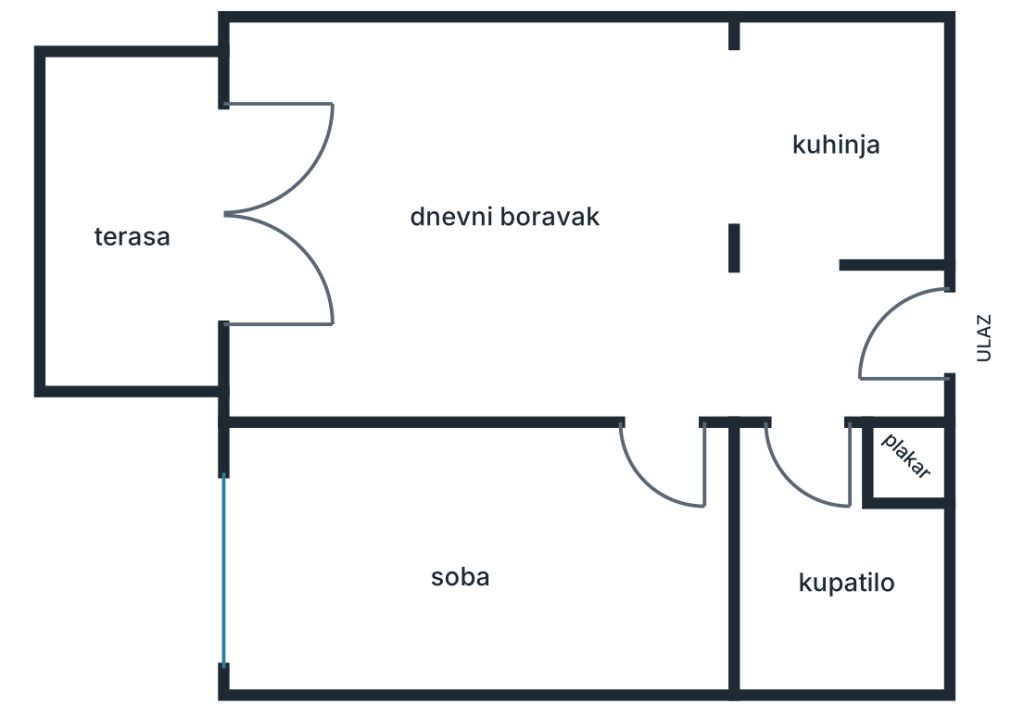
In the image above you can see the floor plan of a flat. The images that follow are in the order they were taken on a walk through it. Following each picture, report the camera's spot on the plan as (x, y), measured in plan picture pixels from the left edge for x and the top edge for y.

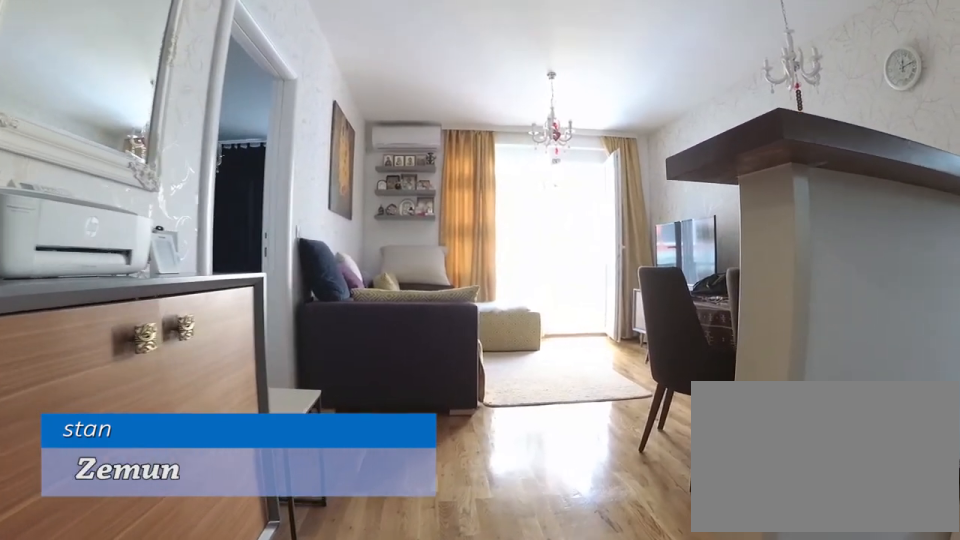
(845, 344)
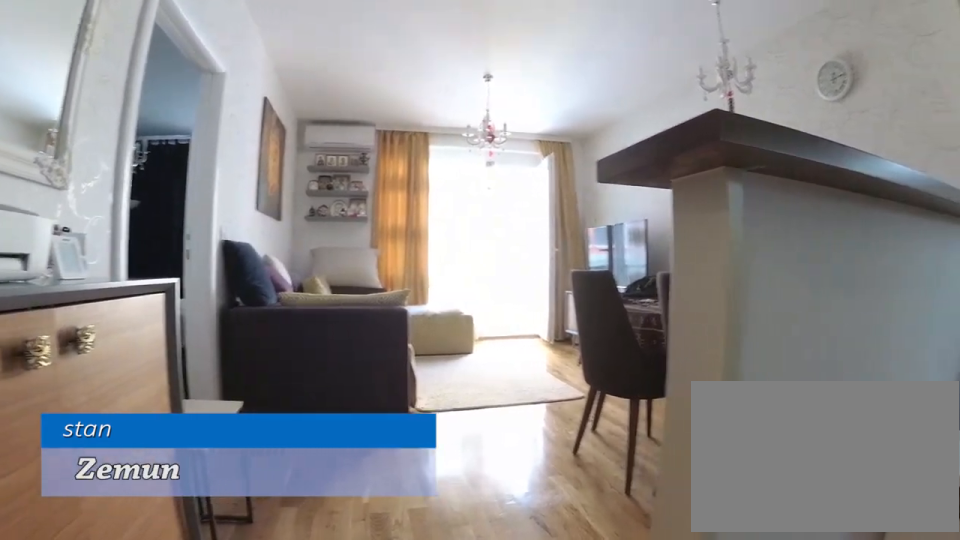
(837, 342)
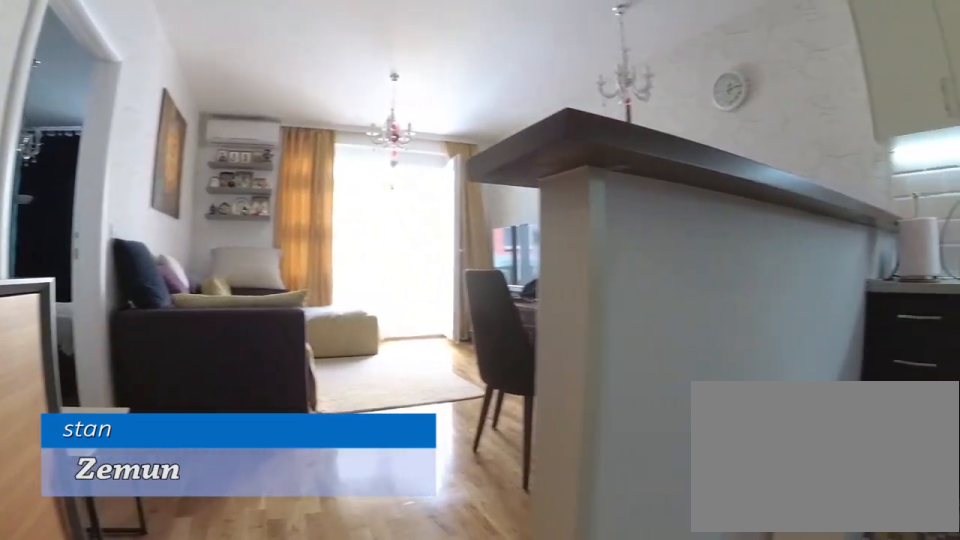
(829, 342)
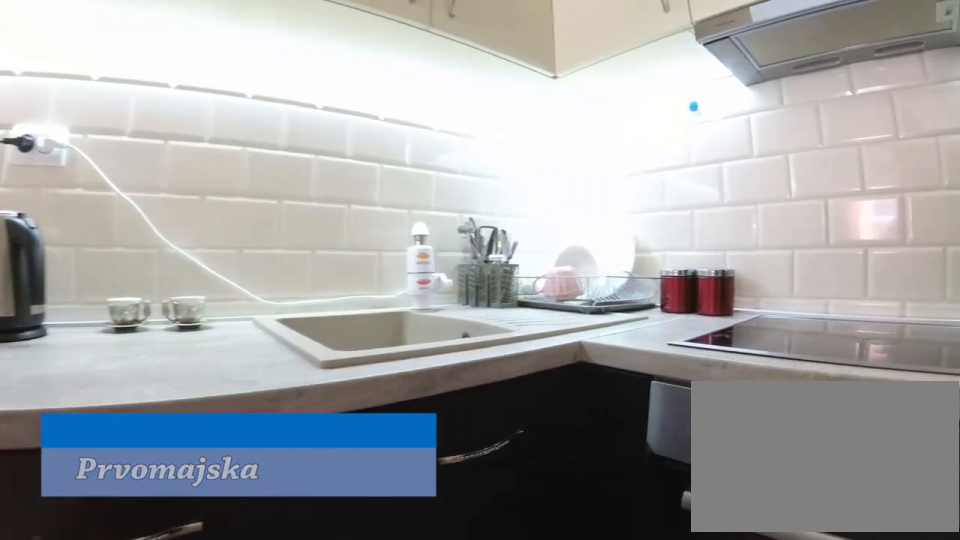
(811, 146)
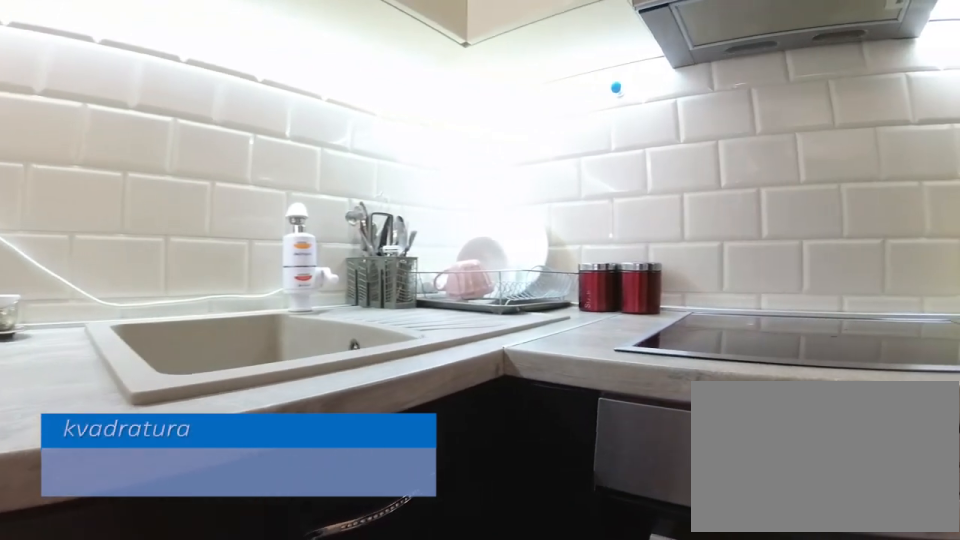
(801, 132)
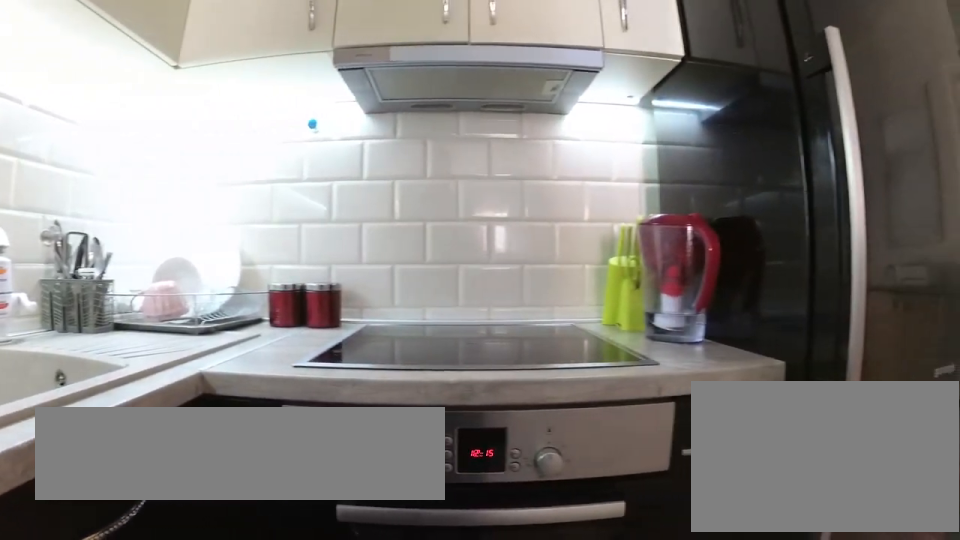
(786, 109)
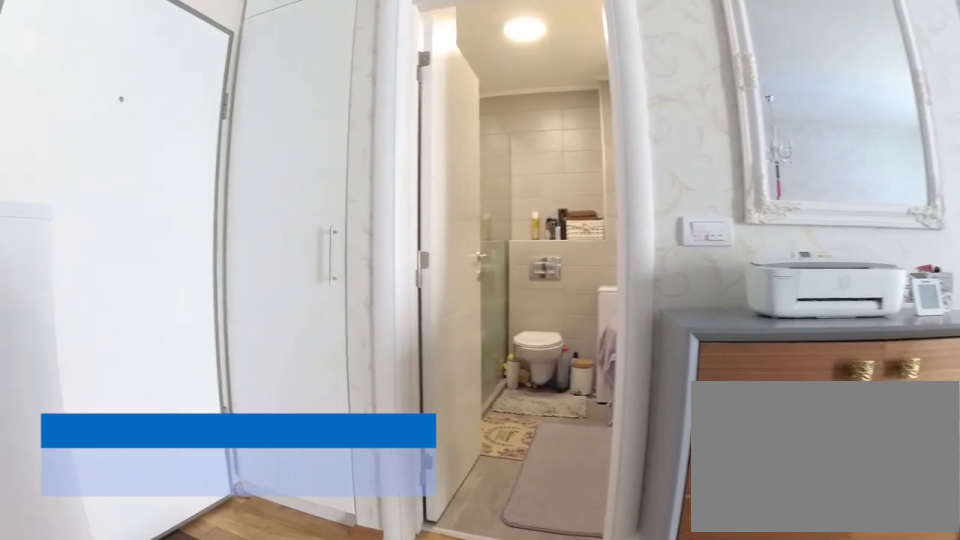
(799, 241)
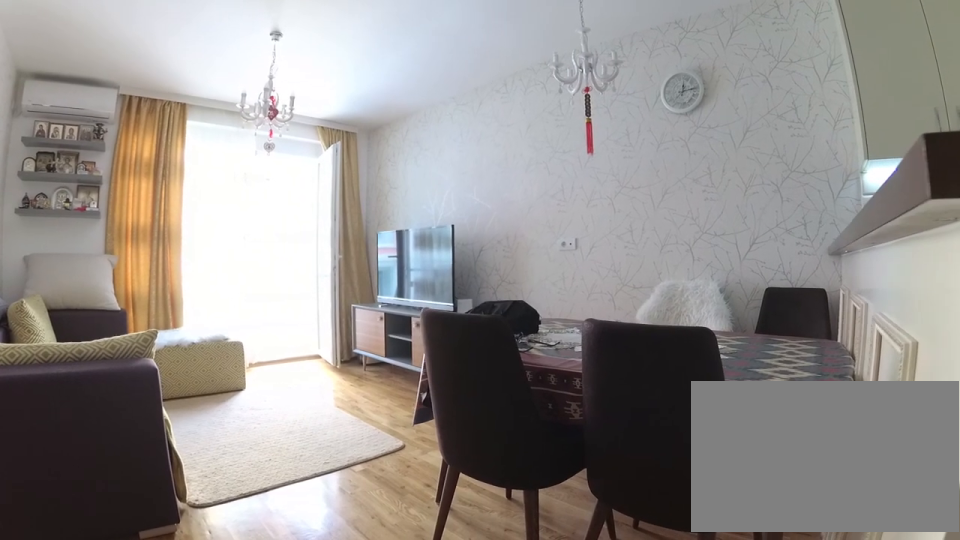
(760, 314)
